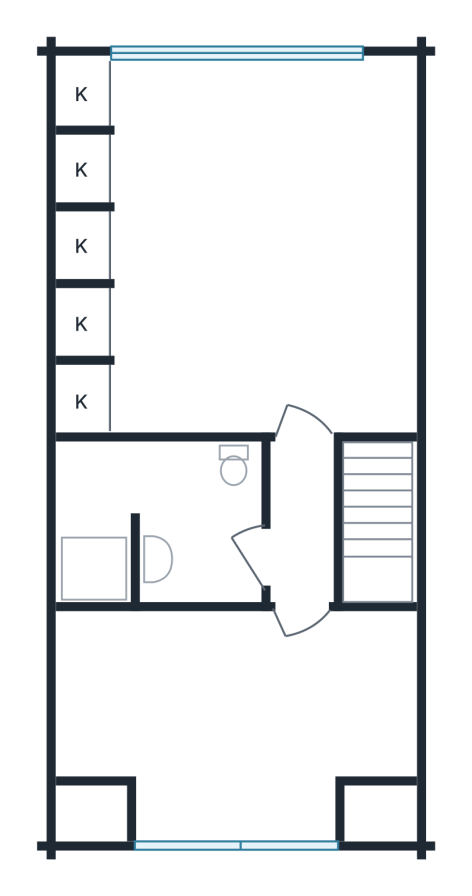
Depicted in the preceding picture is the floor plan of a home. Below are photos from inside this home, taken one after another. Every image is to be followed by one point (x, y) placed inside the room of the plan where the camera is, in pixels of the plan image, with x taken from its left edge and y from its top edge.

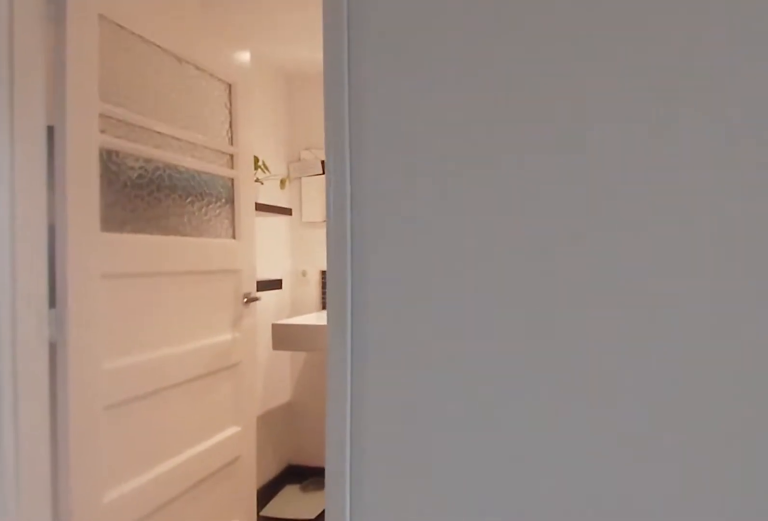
(312, 526)
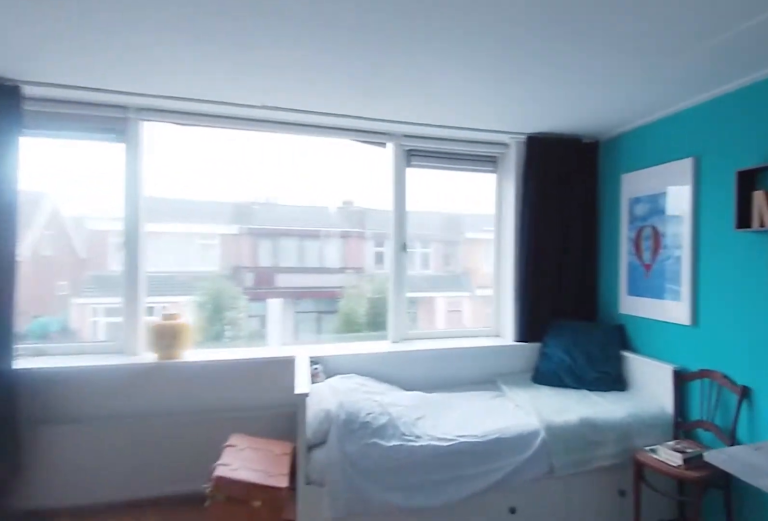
(243, 160)
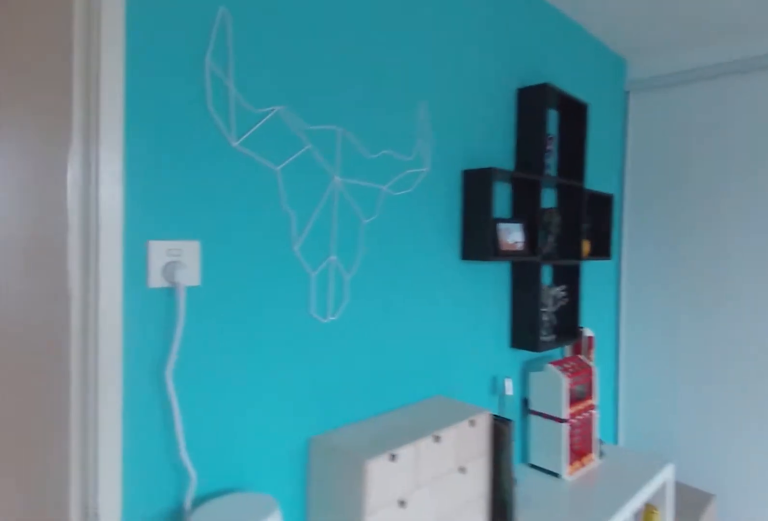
(243, 160)
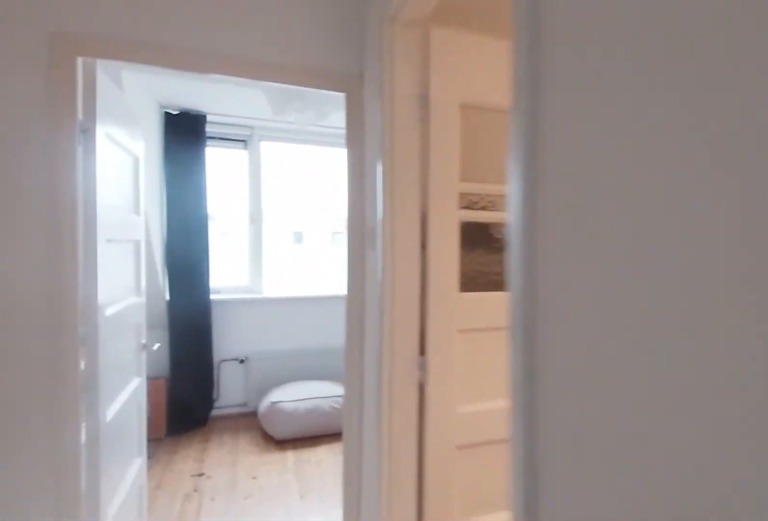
(312, 526)
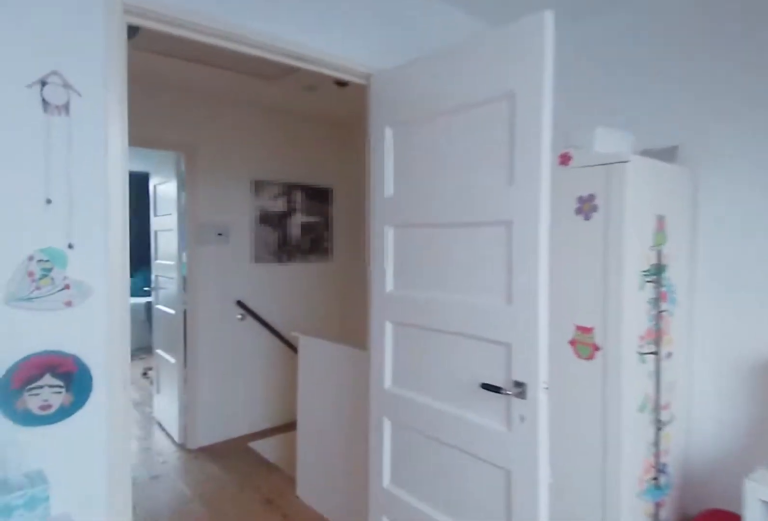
(236, 714)
